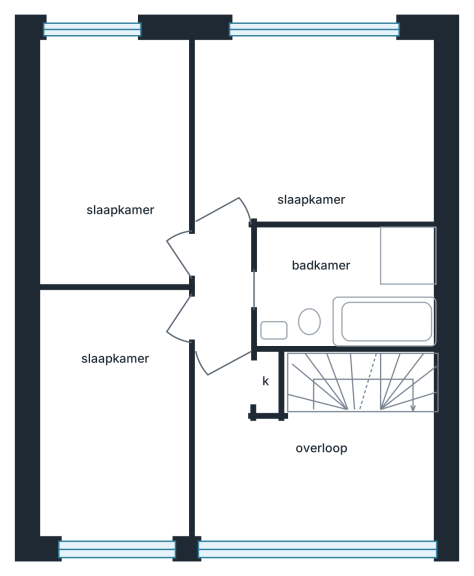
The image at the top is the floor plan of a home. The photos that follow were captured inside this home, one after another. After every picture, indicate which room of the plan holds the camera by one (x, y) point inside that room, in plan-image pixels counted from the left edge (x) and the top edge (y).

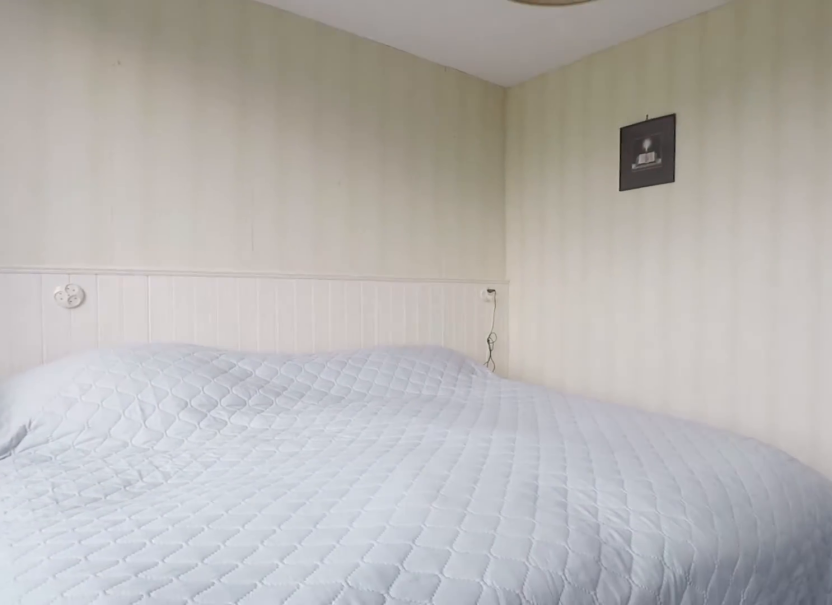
(322, 136)
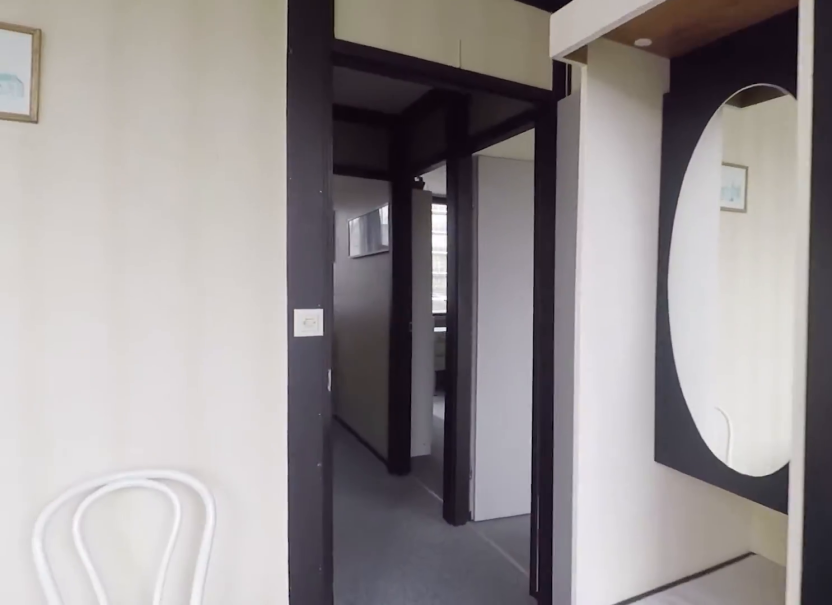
(322, 136)
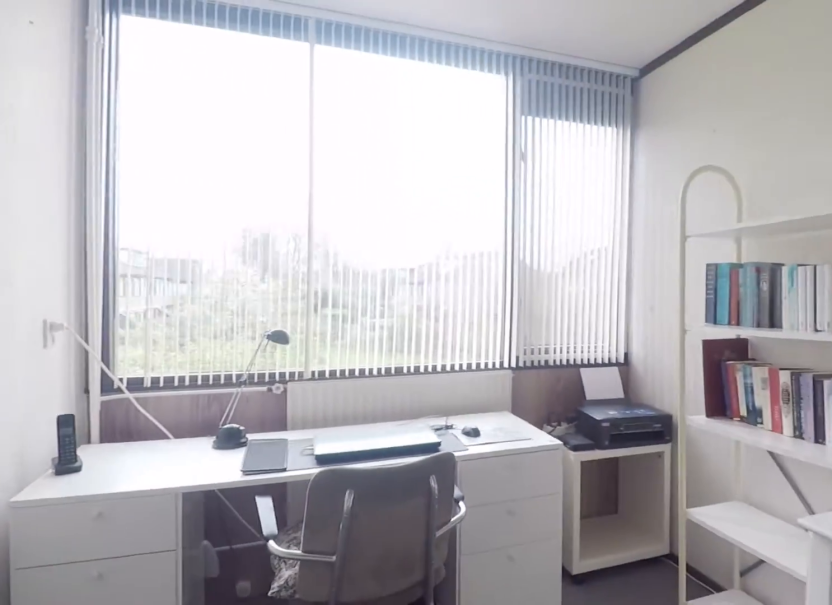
(107, 165)
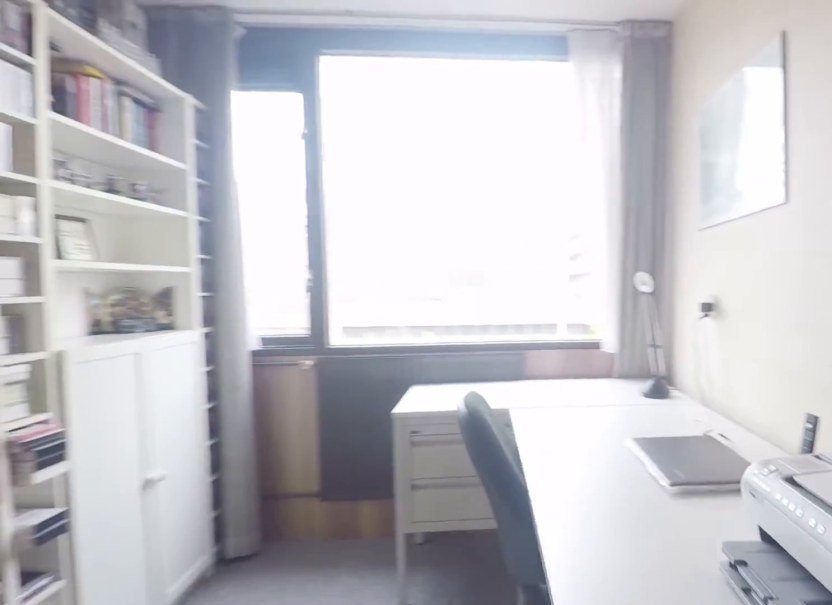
(118, 398)
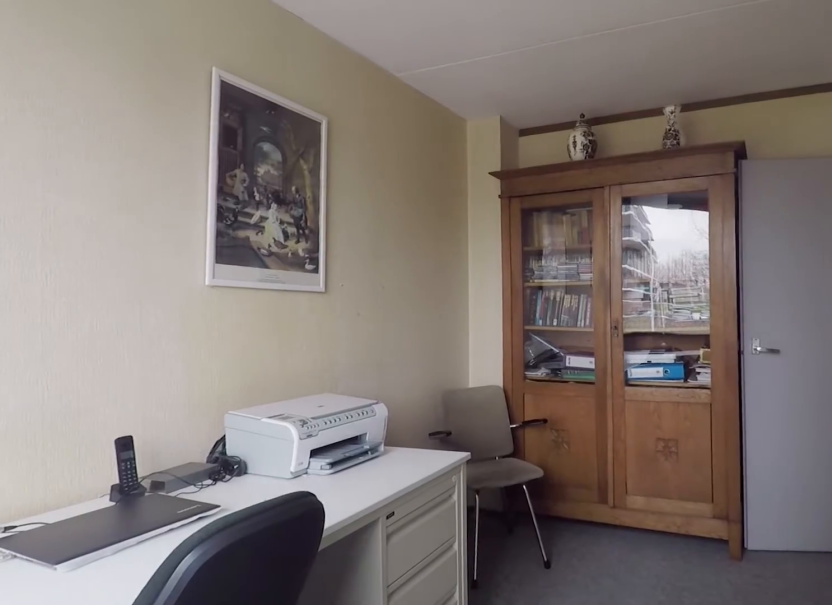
(118, 398)
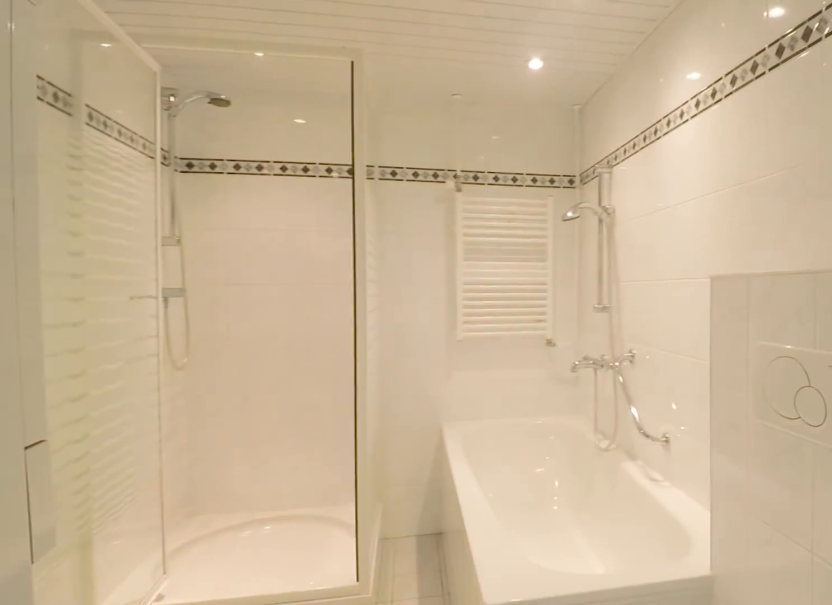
(349, 287)
